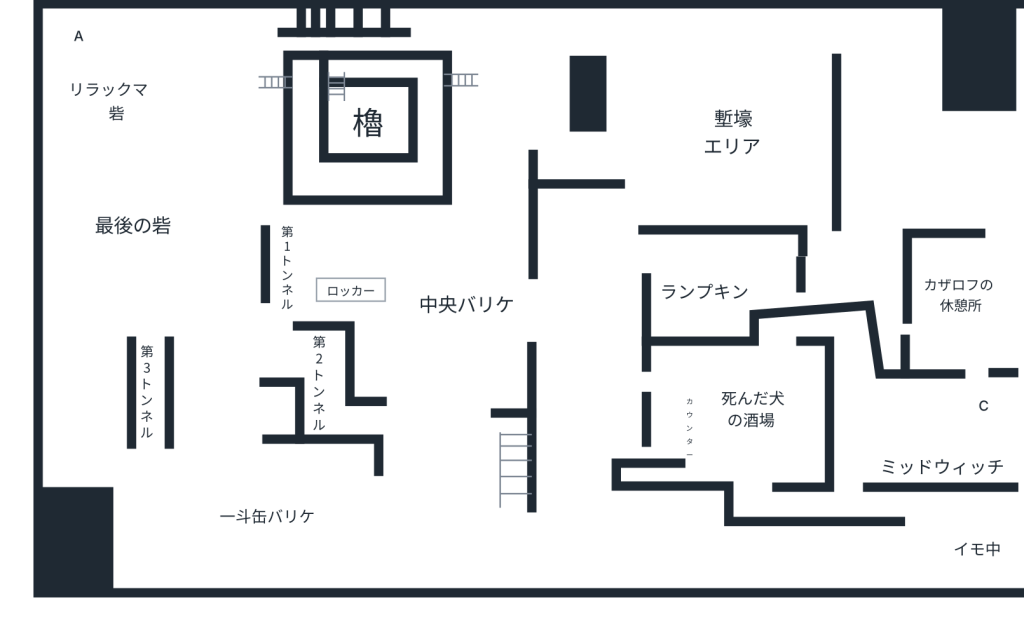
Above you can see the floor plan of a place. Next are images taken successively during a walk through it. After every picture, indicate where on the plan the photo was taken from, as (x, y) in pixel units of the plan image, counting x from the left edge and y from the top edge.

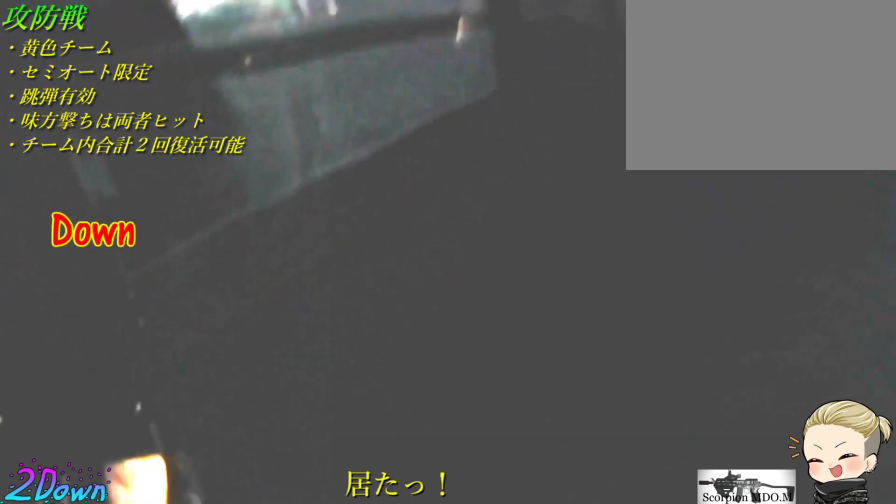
(289, 248)
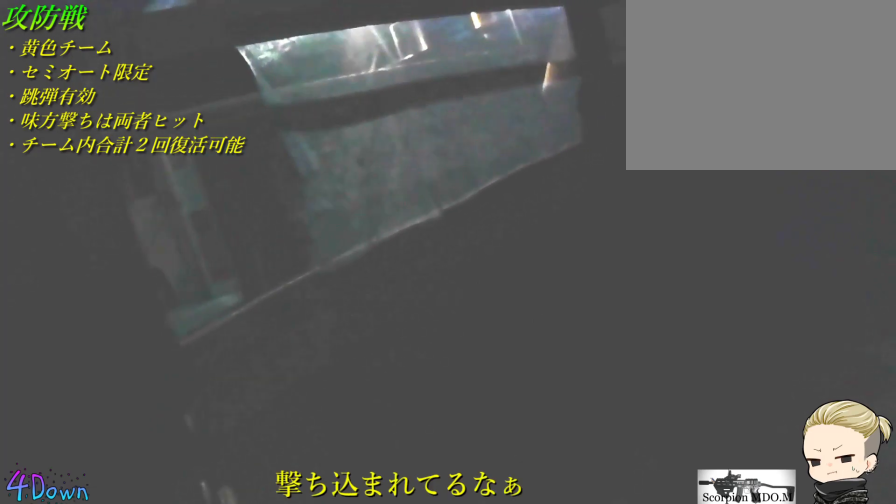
(289, 249)
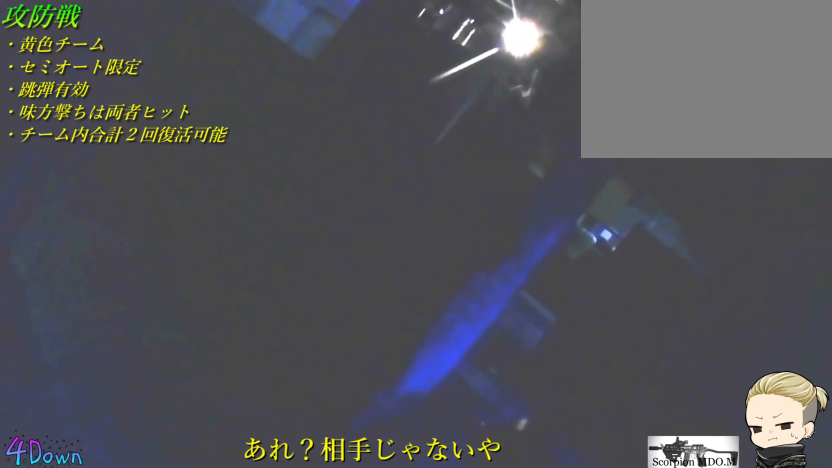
(212, 333)
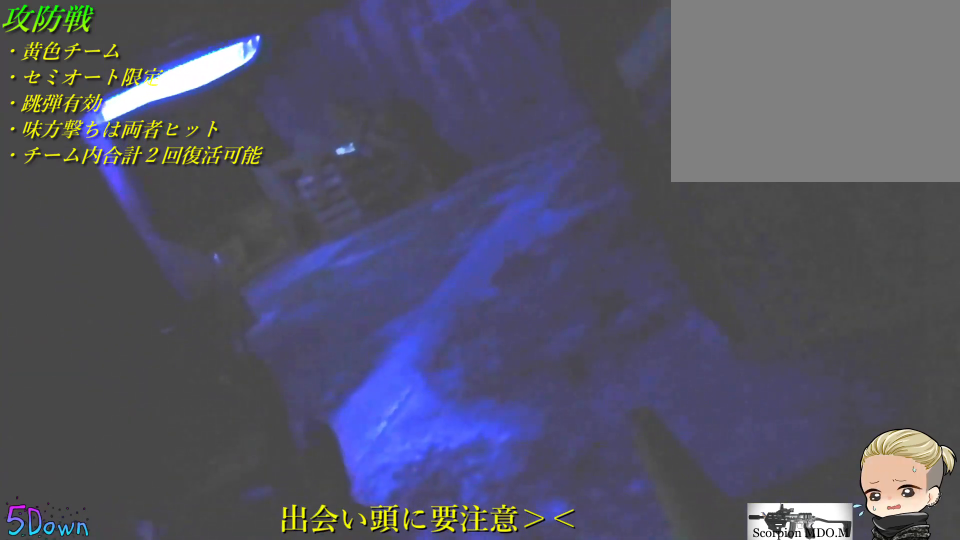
(328, 413)
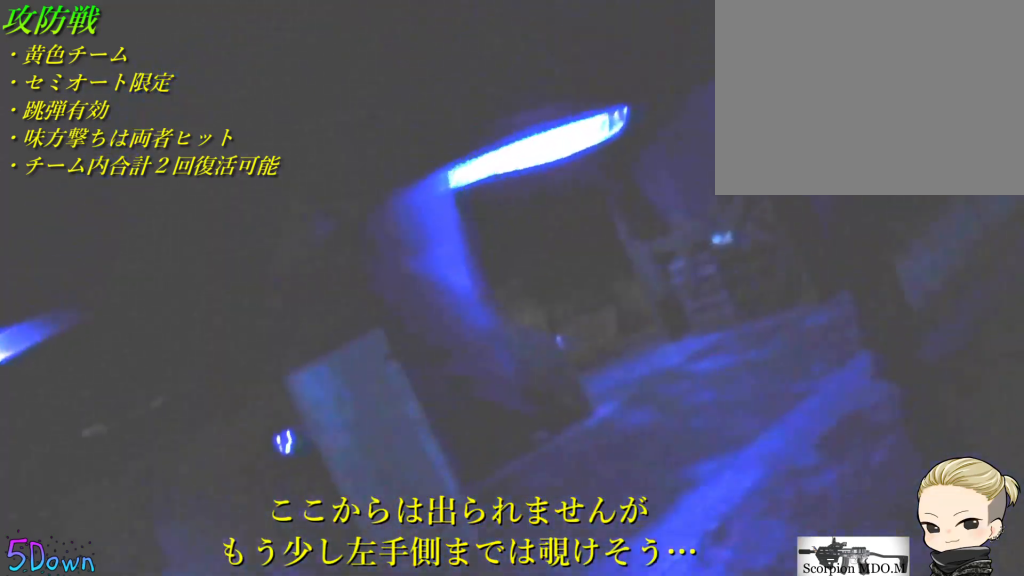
(363, 418)
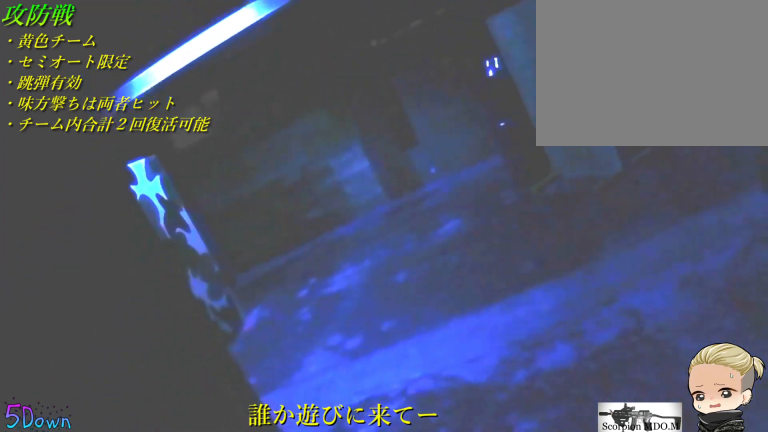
(363, 417)
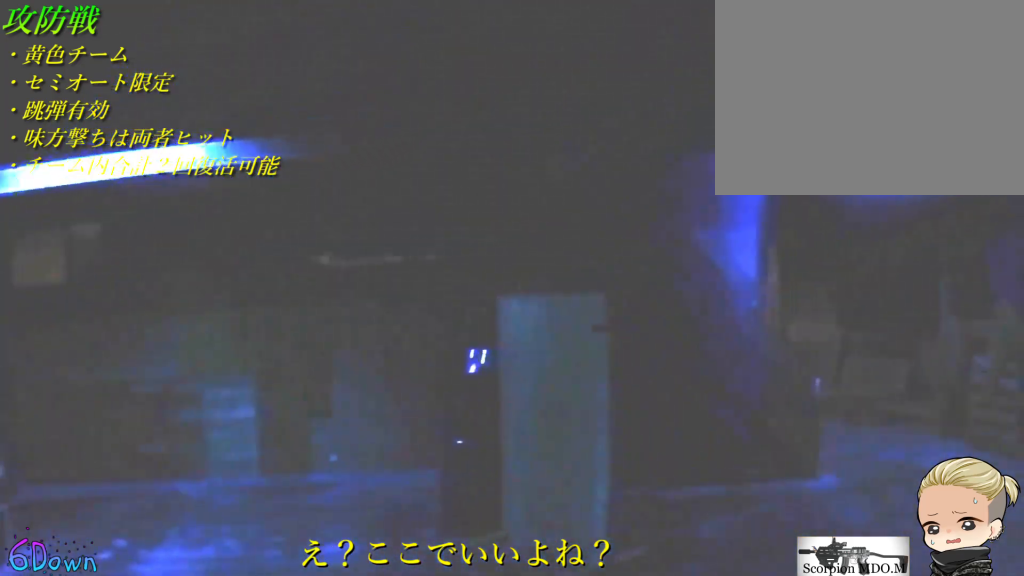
(363, 417)
